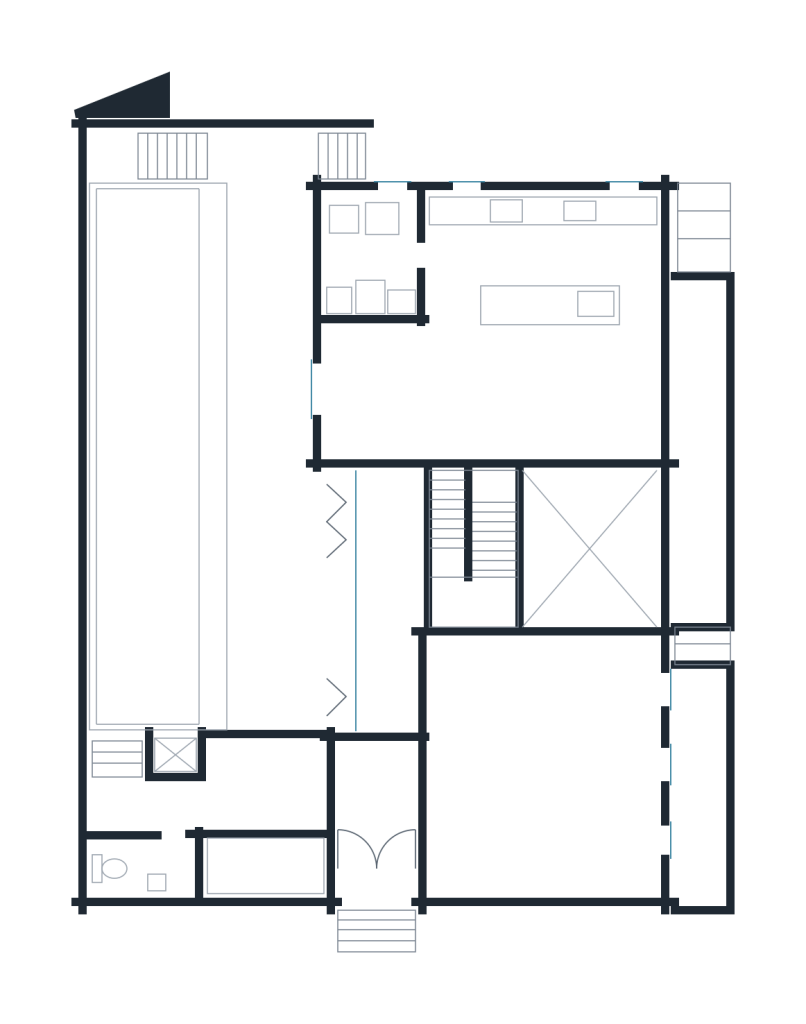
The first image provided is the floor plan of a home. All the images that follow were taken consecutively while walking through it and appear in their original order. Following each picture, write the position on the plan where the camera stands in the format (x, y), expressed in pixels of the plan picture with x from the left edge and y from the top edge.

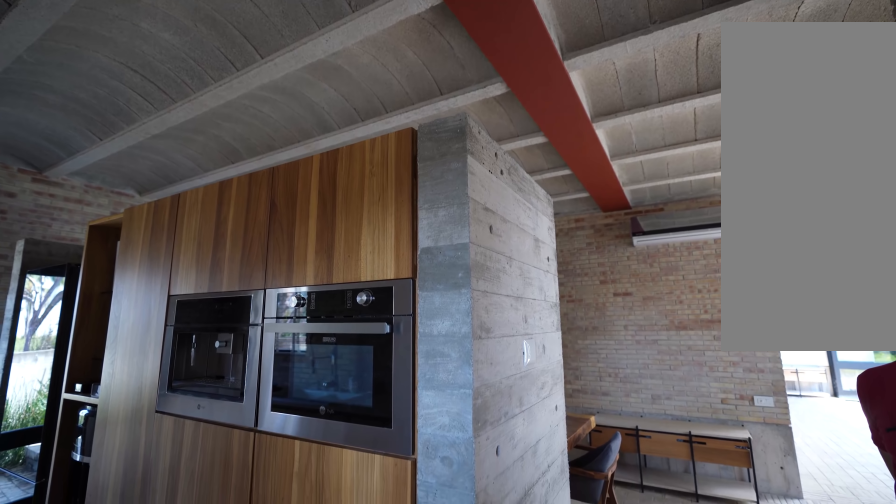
(455, 257)
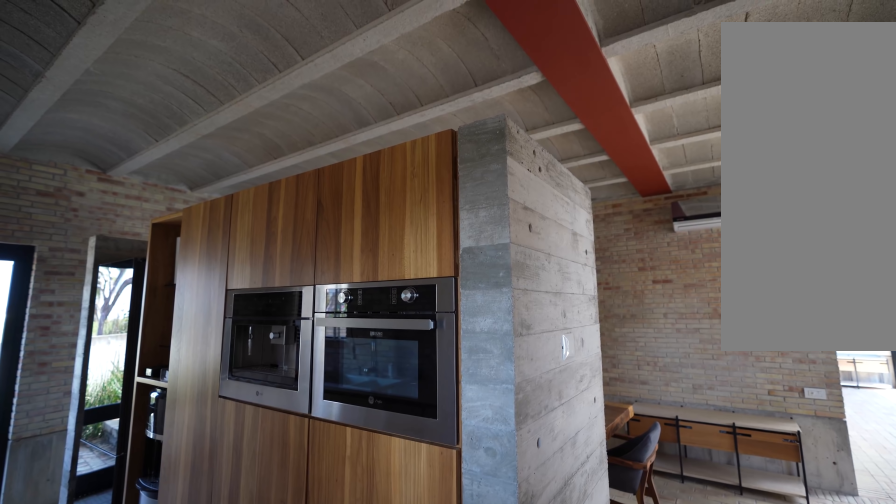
(453, 254)
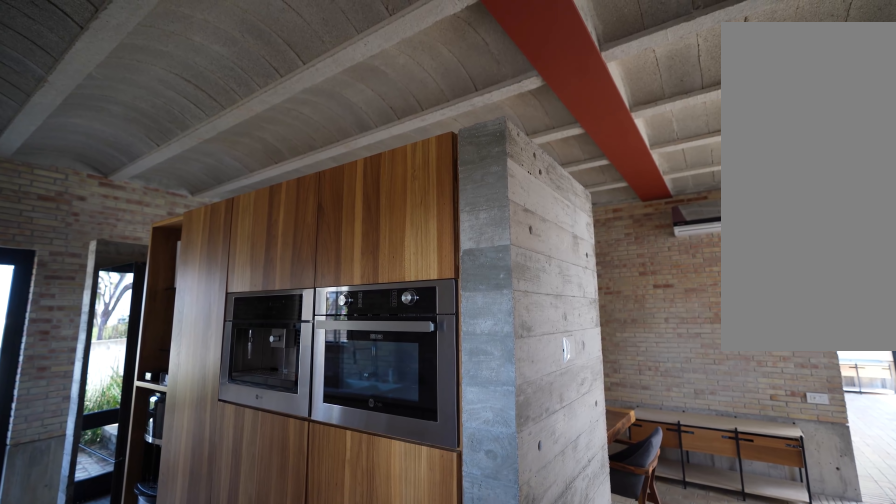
(453, 253)
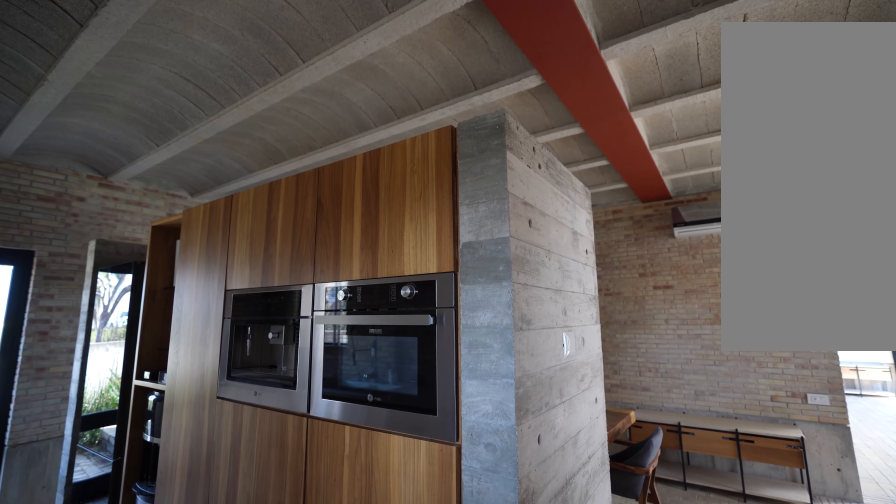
(453, 254)
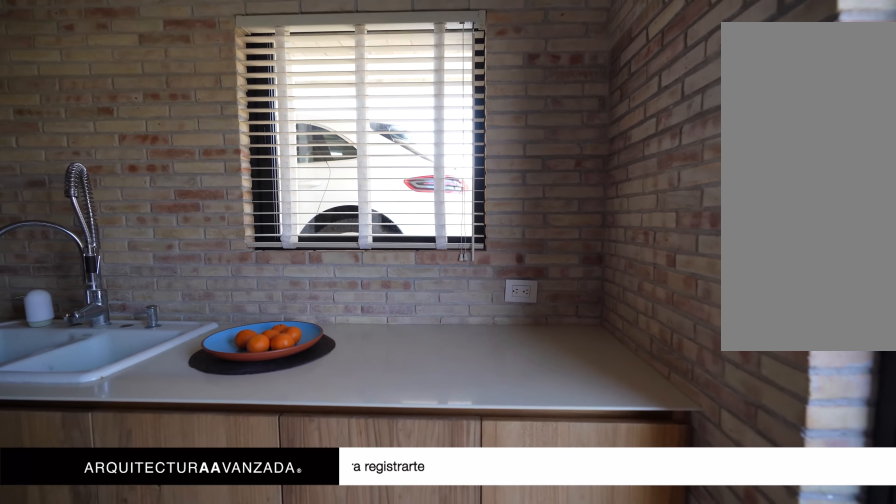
(566, 256)
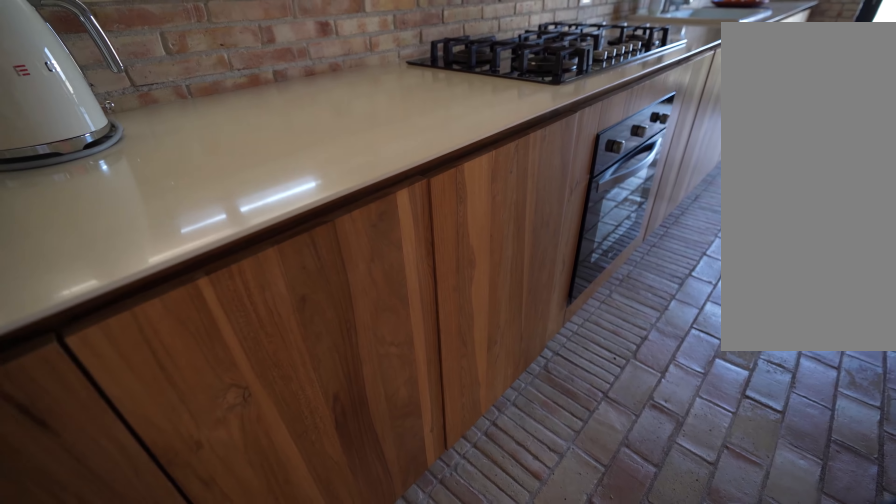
(457, 254)
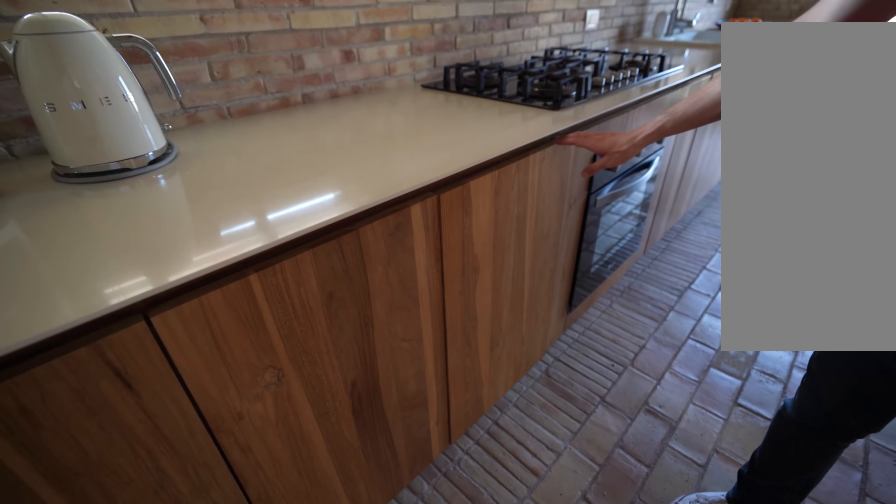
(458, 254)
